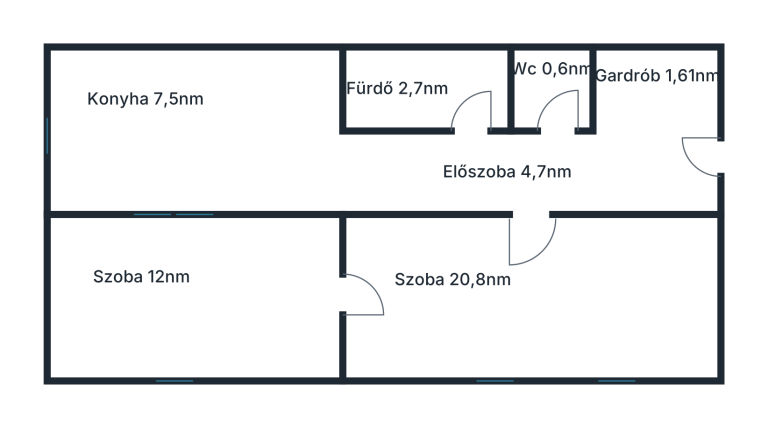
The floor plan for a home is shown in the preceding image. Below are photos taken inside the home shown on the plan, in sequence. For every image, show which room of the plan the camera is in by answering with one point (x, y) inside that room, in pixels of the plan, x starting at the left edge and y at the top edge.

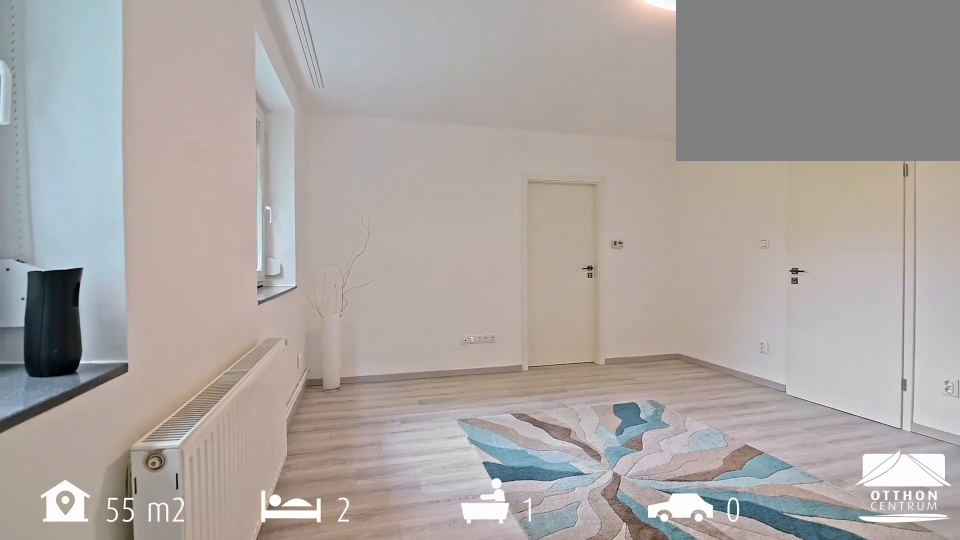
(530, 299)
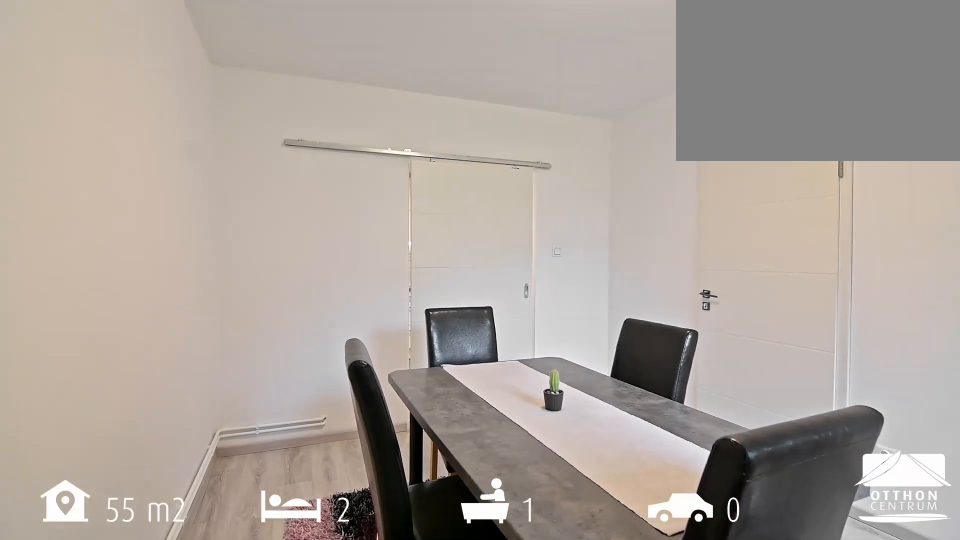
(192, 299)
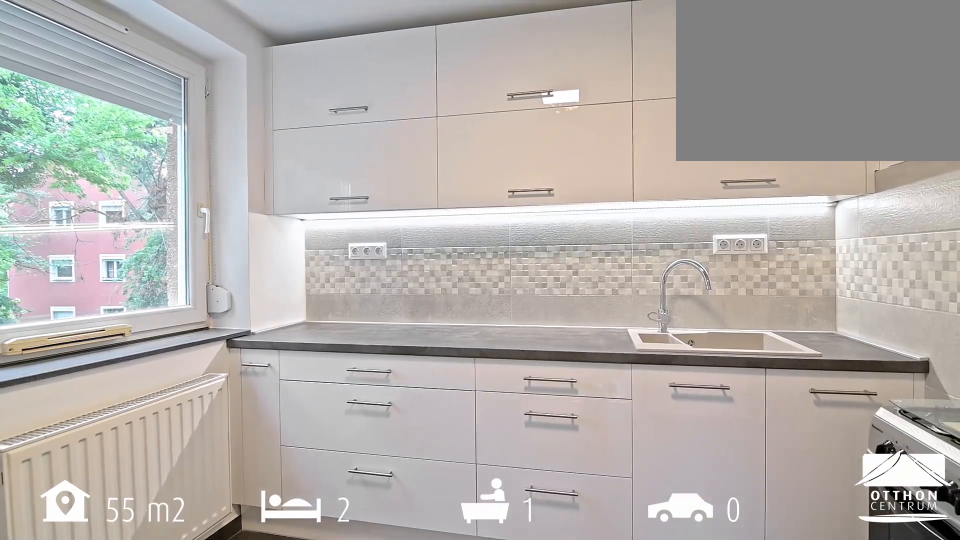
(192, 136)
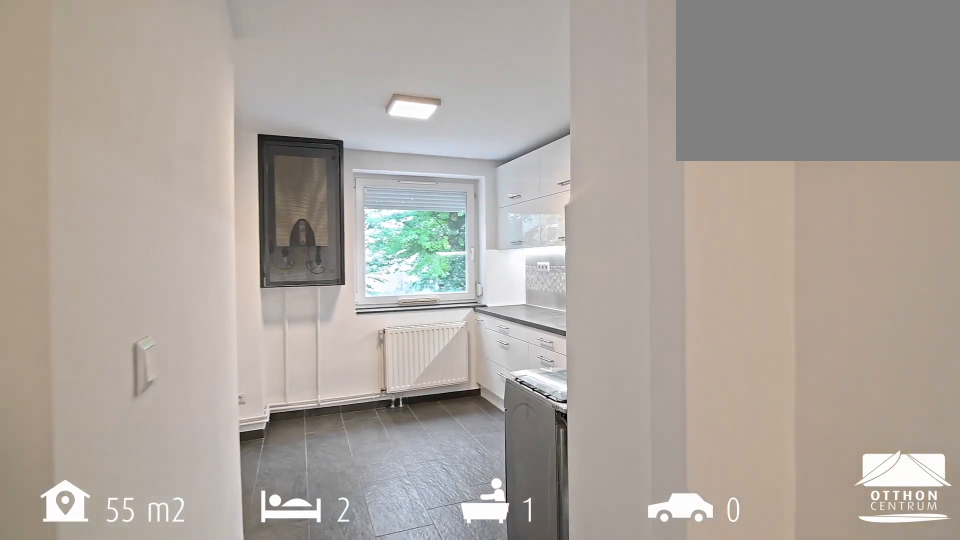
(192, 136)
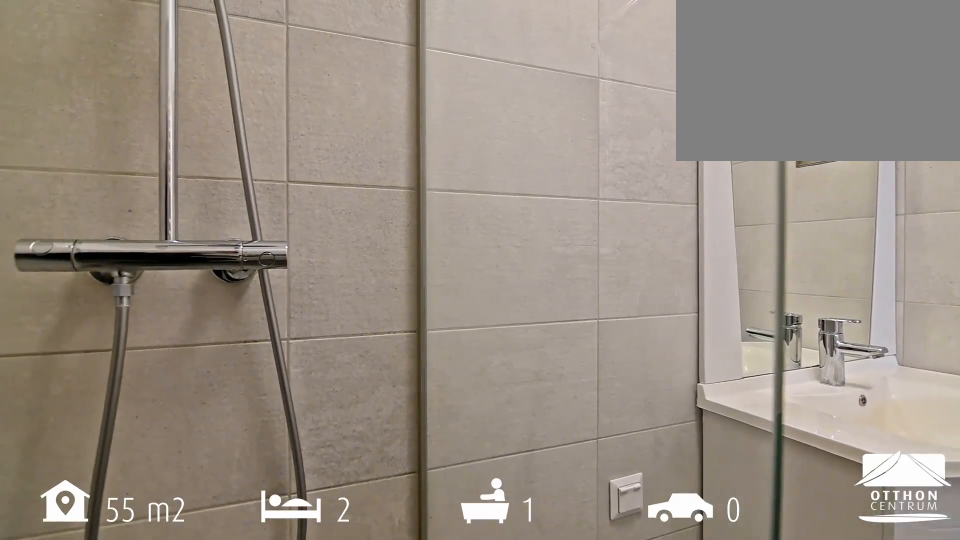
(427, 89)
